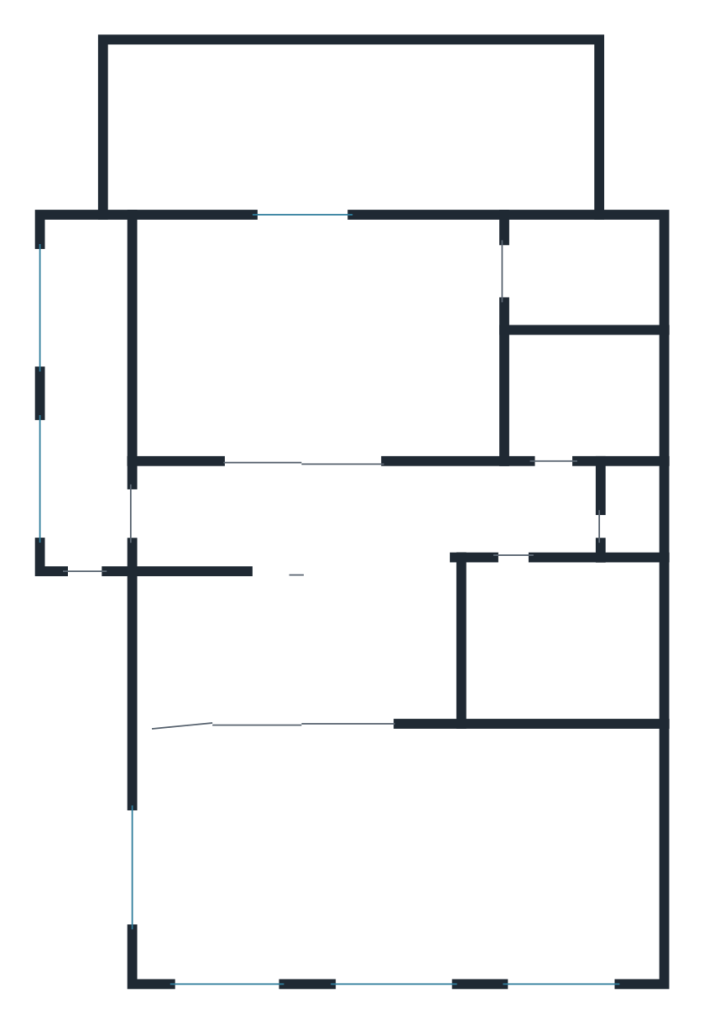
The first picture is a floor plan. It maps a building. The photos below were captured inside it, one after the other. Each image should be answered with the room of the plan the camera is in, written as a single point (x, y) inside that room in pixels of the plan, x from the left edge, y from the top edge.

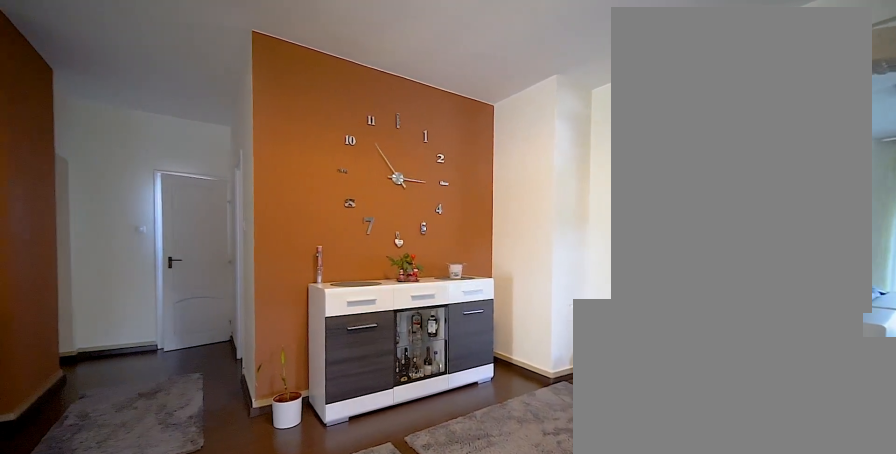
(331, 597)
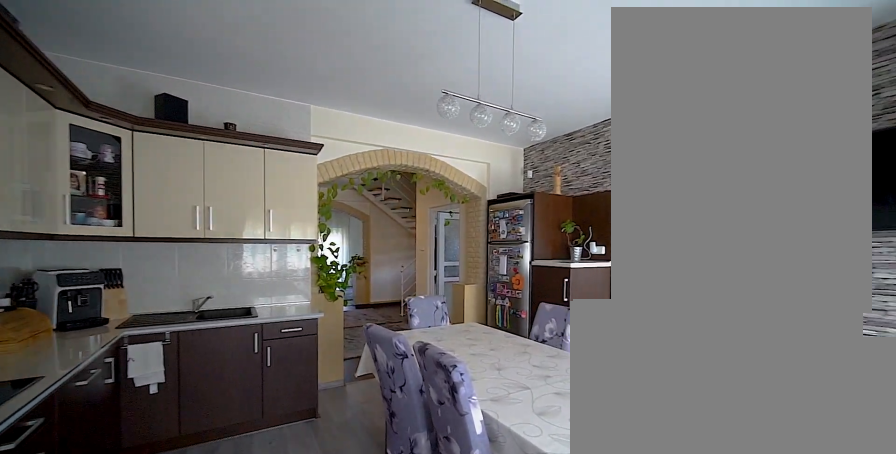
(322, 355)
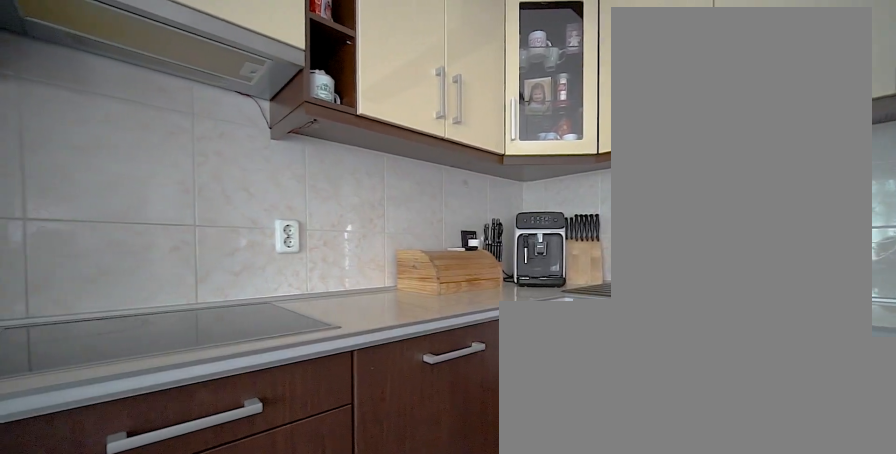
(323, 356)
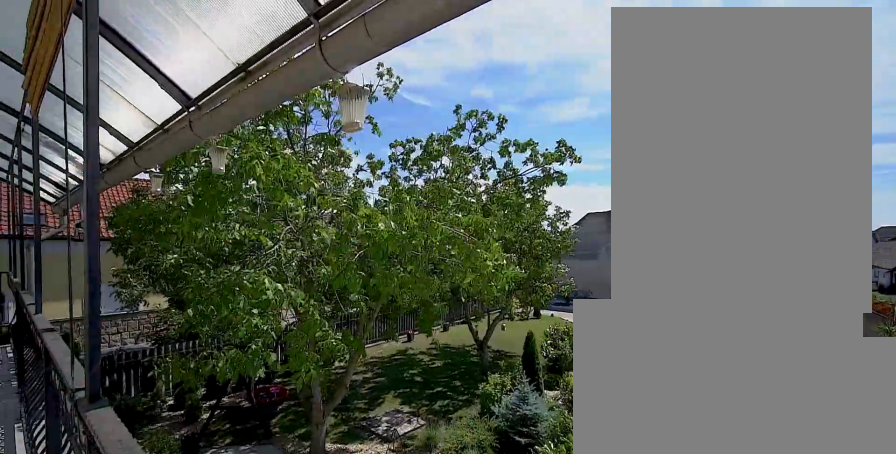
(373, 120)
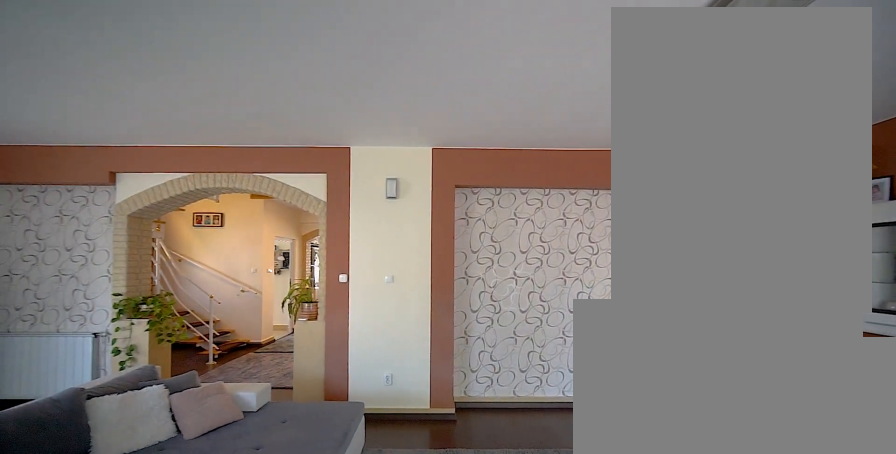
(408, 854)
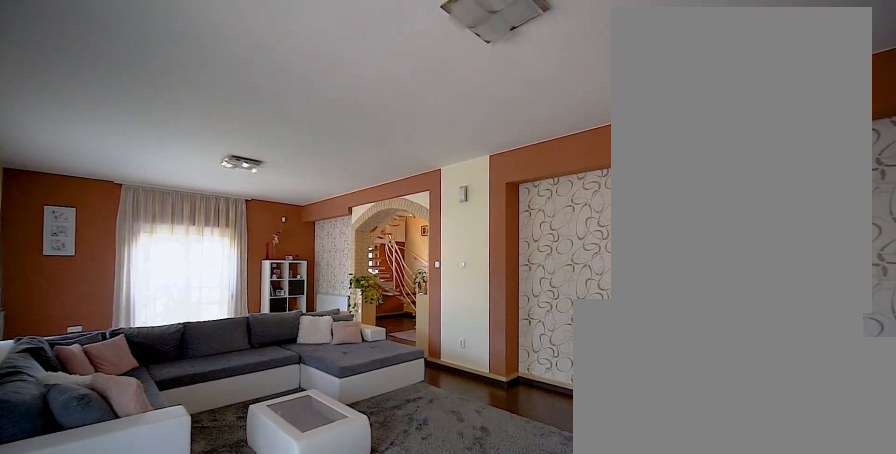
(408, 854)
